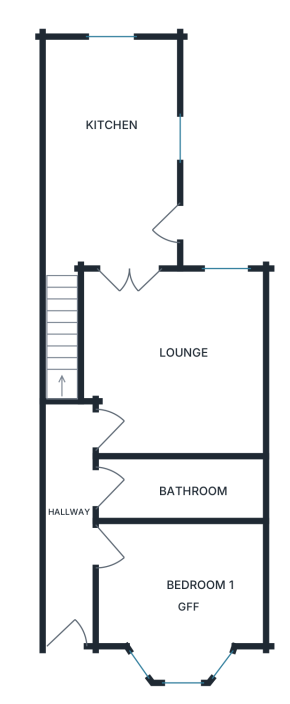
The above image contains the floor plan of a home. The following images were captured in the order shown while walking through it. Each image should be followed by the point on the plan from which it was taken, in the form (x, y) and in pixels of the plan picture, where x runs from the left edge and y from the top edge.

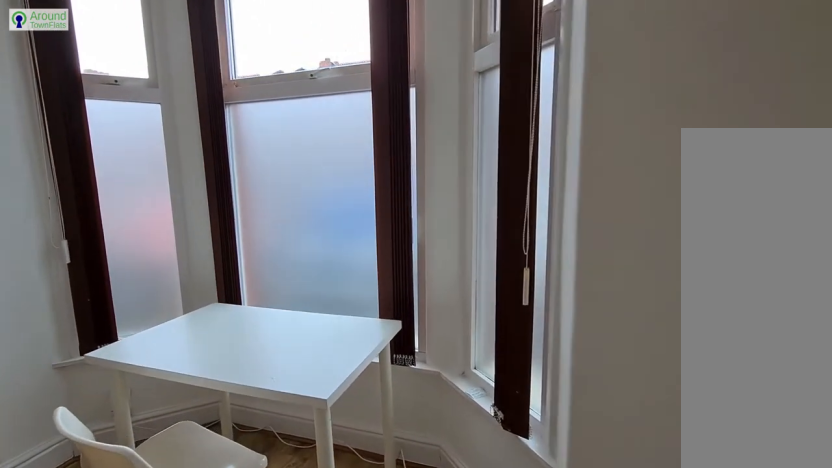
(116, 592)
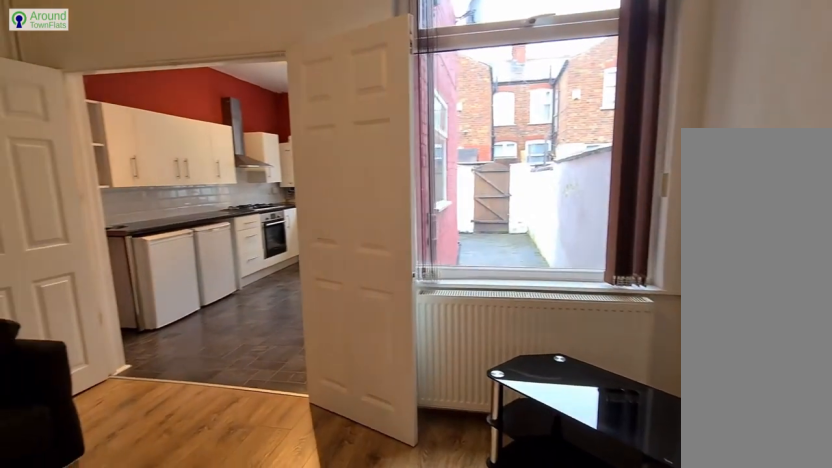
(231, 395)
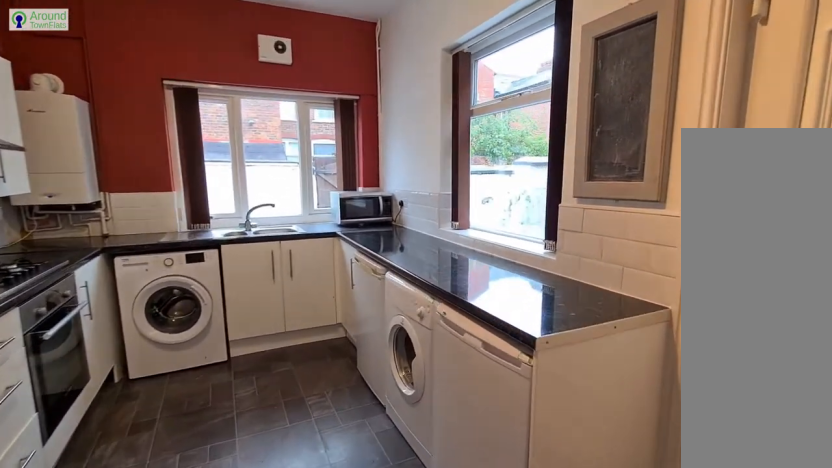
(137, 215)
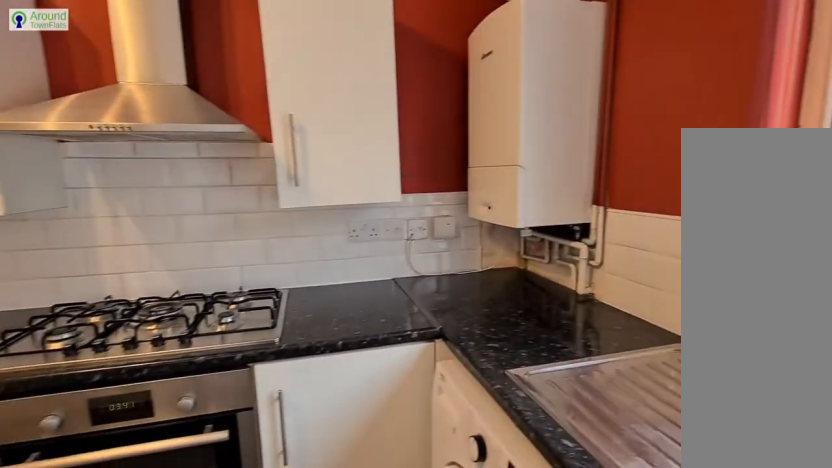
(110, 124)
